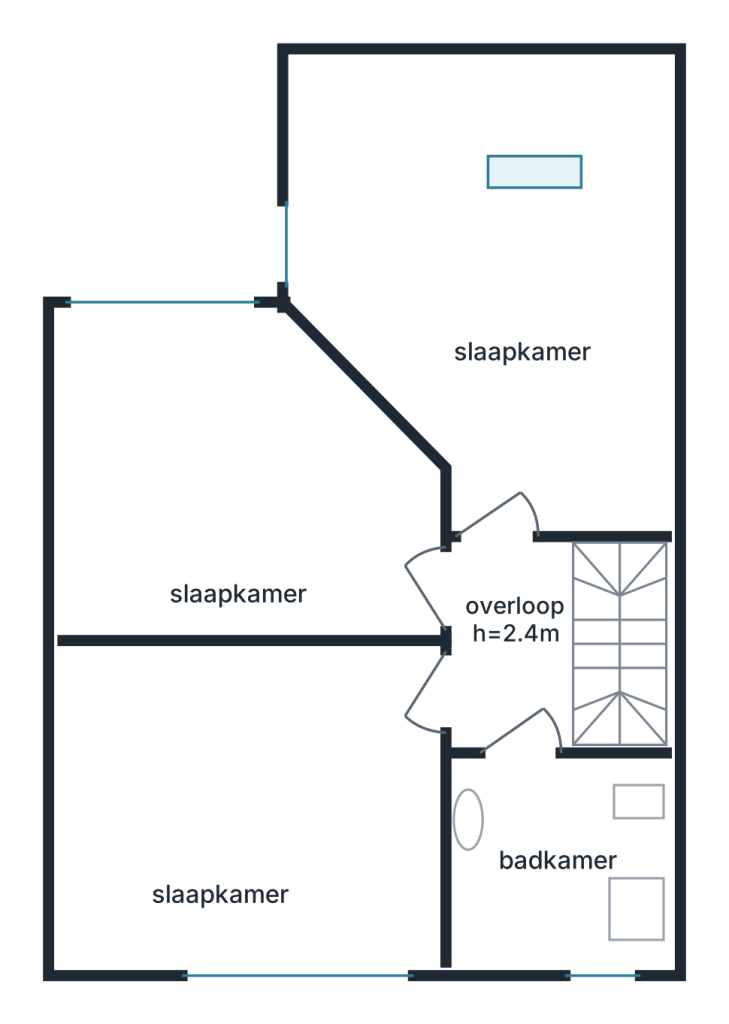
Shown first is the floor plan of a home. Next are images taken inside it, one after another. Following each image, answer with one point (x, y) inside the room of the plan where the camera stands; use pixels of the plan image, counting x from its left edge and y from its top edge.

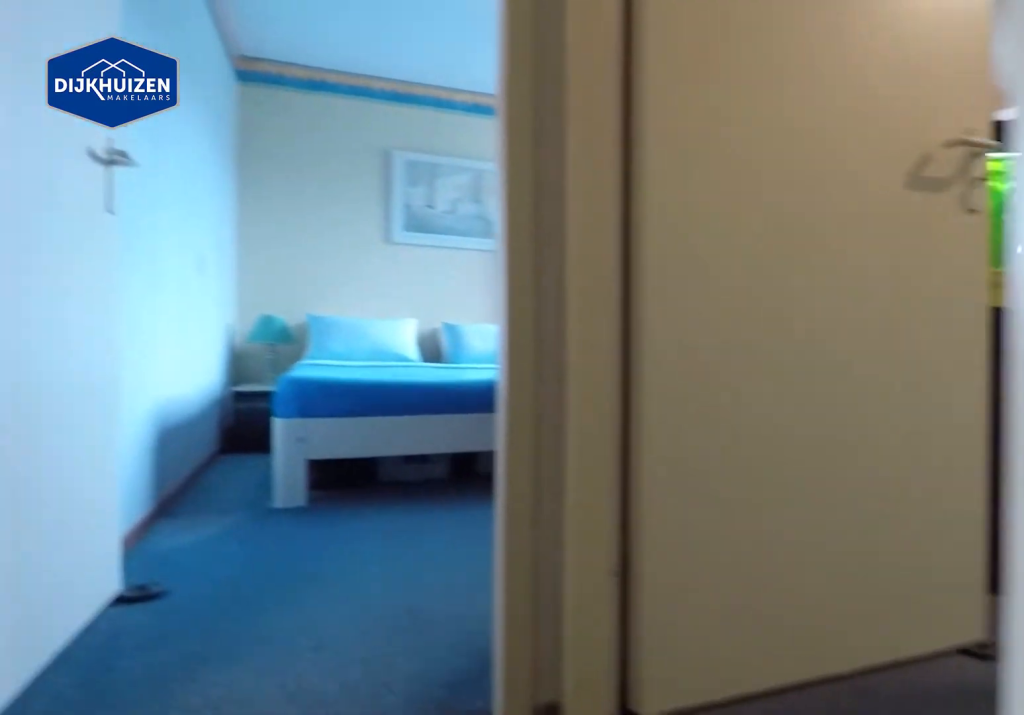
(513, 643)
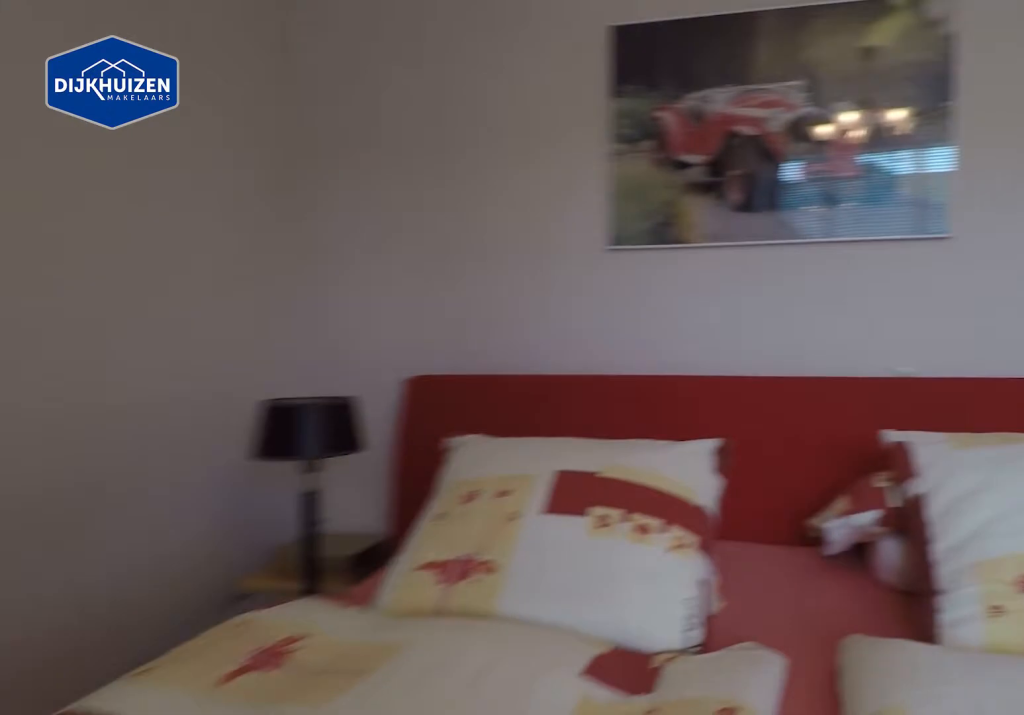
(250, 803)
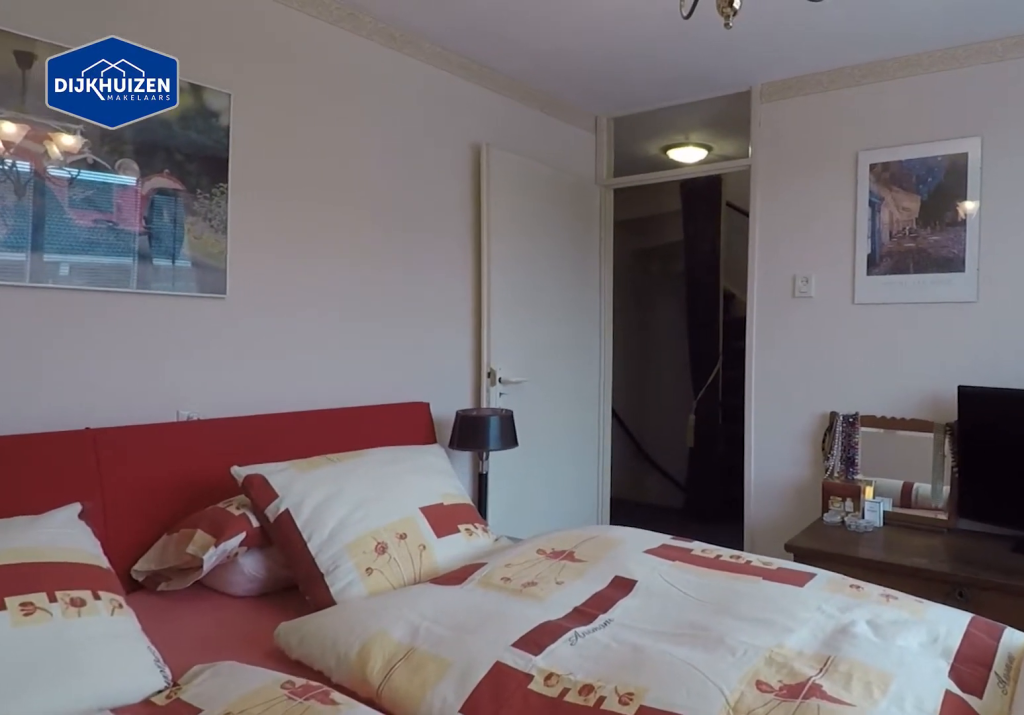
(250, 803)
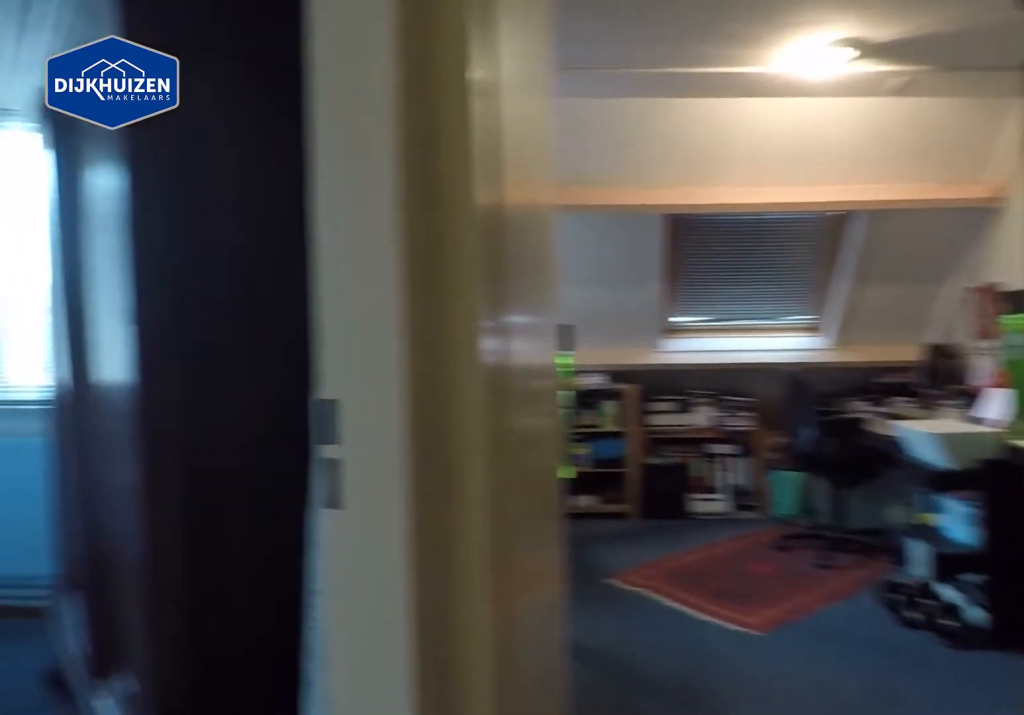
(513, 643)
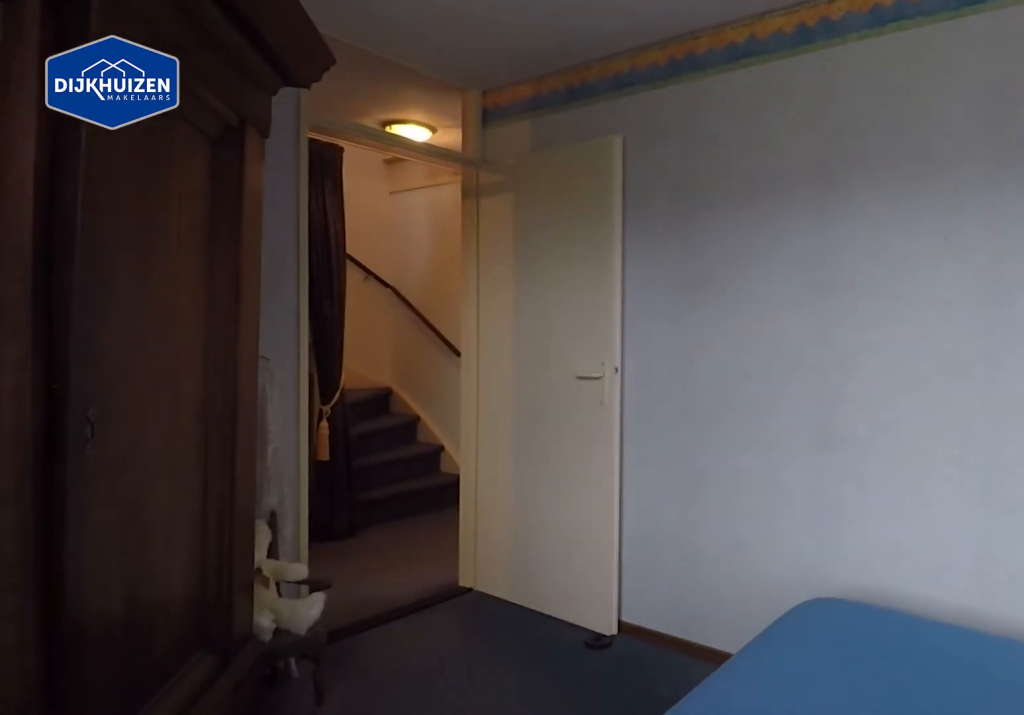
(214, 508)
